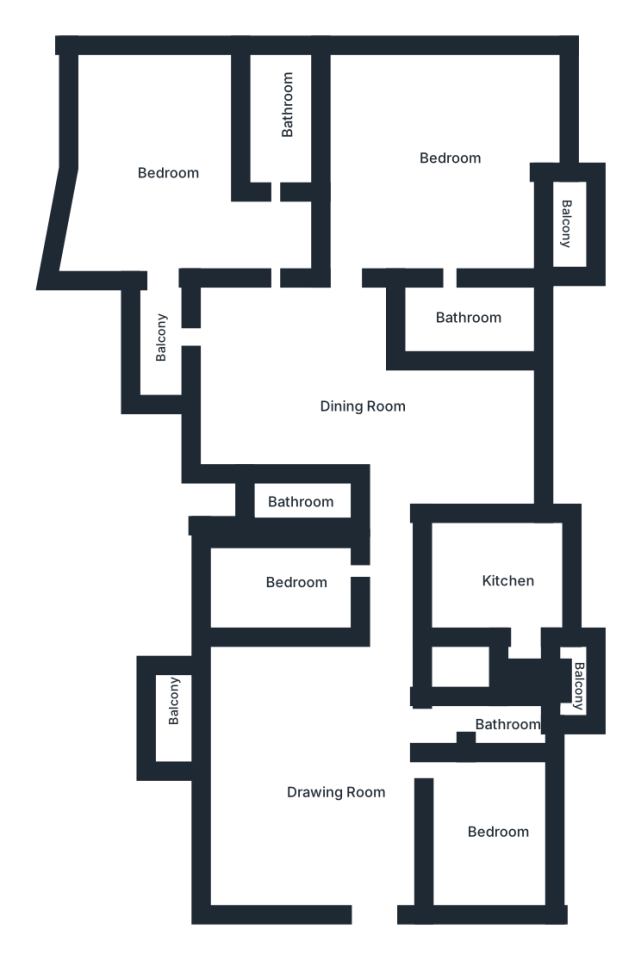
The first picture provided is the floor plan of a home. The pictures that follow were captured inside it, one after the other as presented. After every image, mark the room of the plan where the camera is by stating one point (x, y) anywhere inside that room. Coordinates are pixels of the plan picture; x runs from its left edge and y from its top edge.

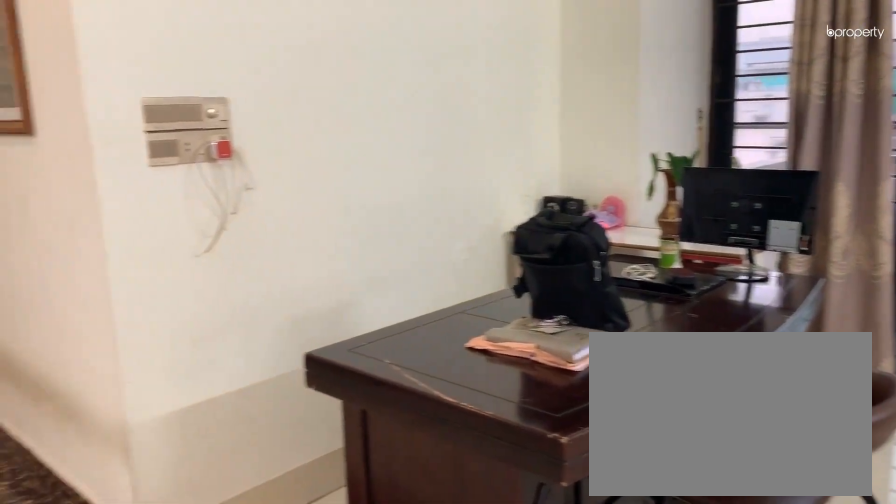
(344, 380)
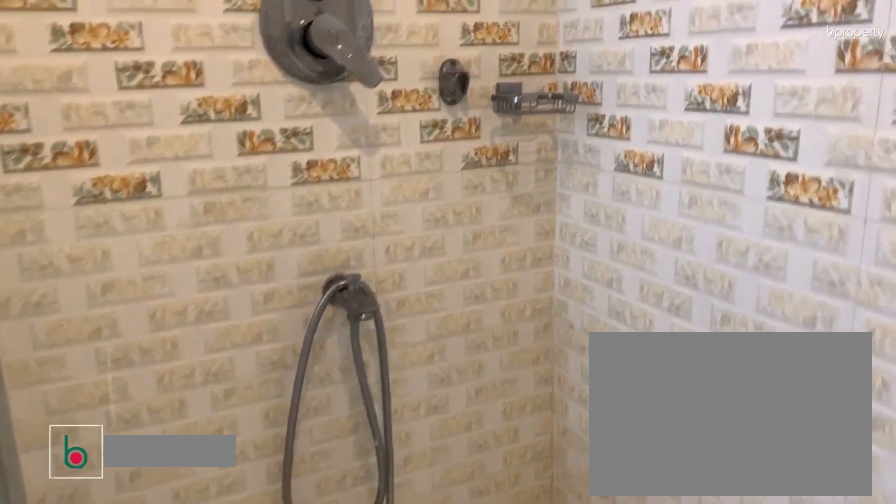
(469, 317)
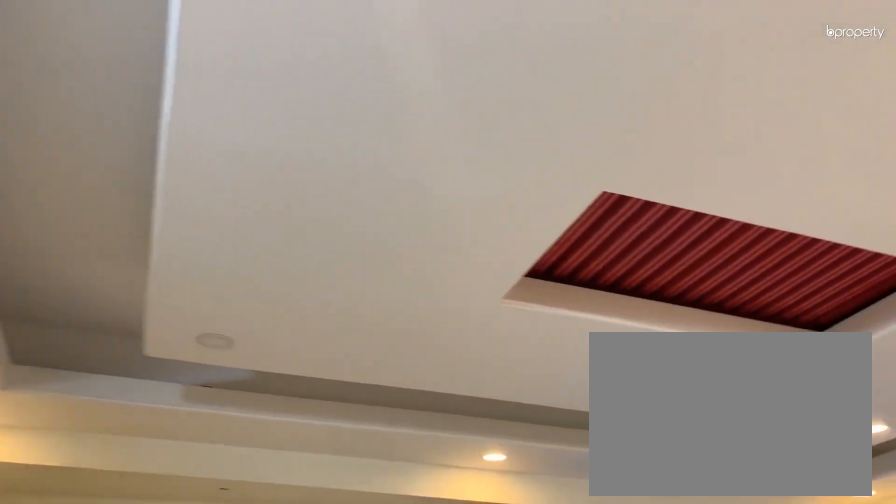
(175, 163)
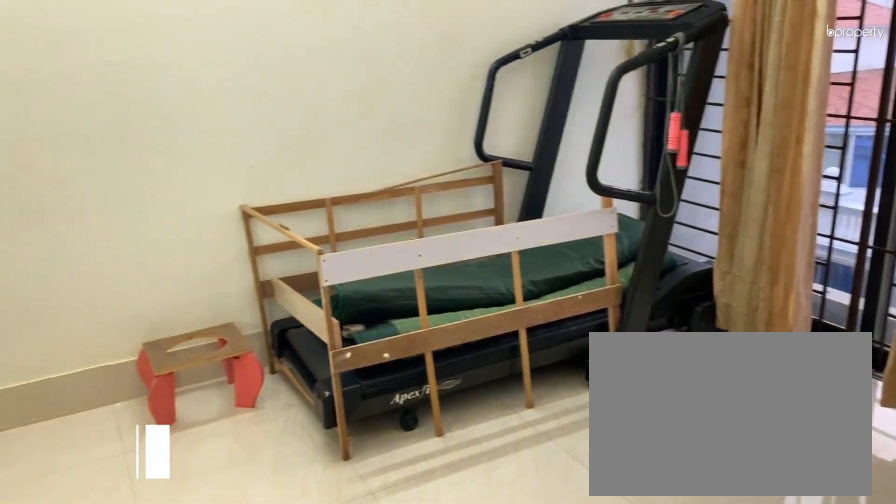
(303, 589)
